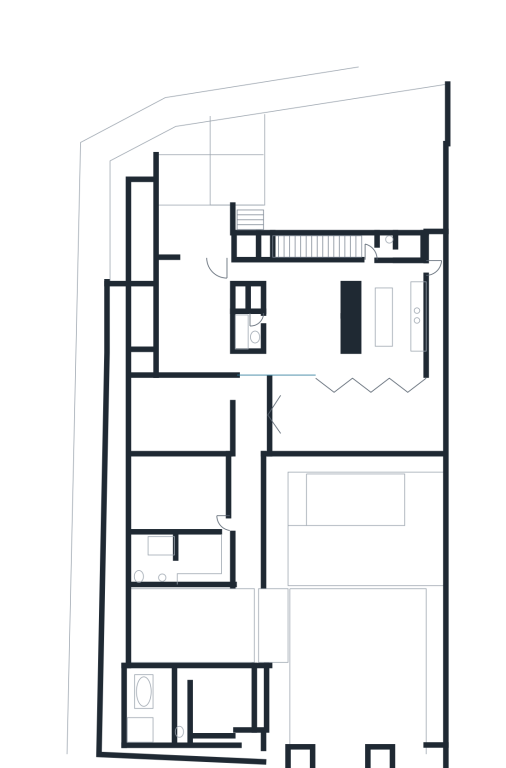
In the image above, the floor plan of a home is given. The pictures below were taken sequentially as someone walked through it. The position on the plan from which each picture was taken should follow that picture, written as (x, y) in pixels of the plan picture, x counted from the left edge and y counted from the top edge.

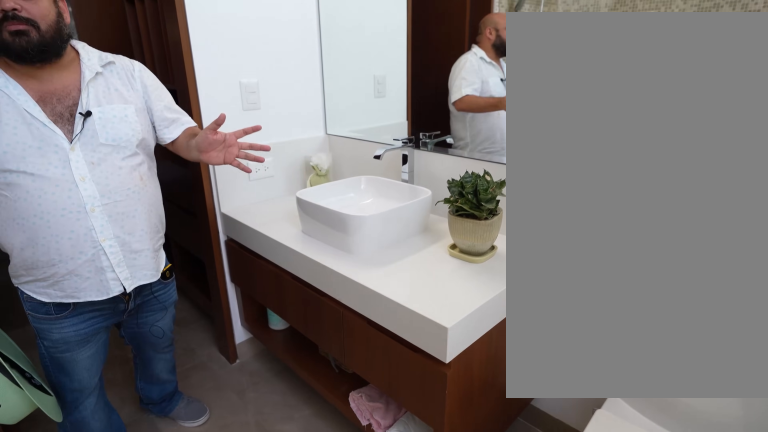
(150, 566)
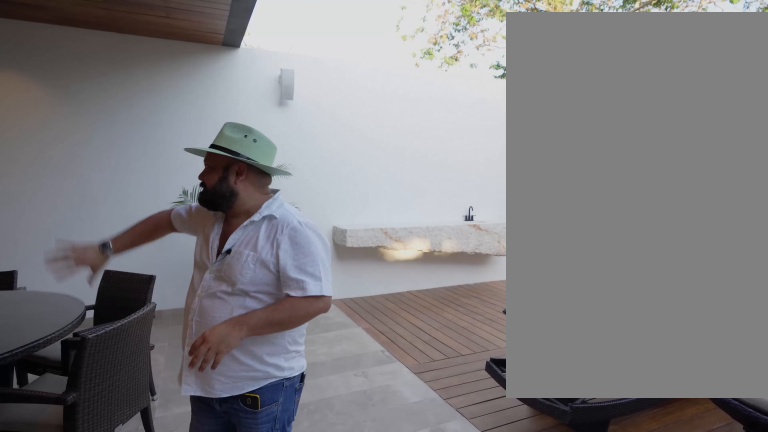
(350, 449)
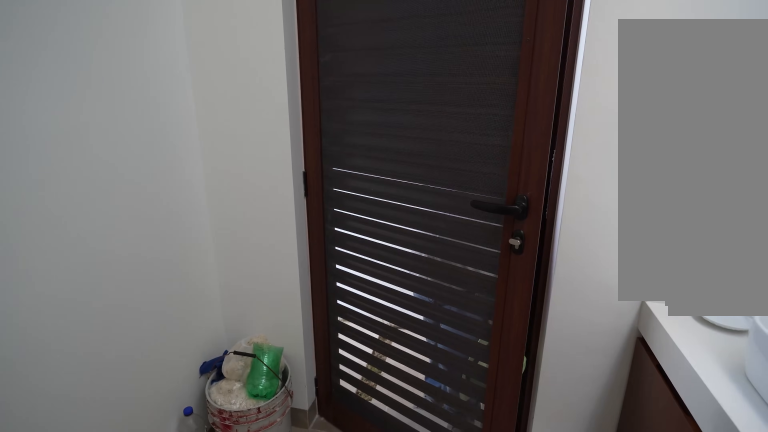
(405, 757)
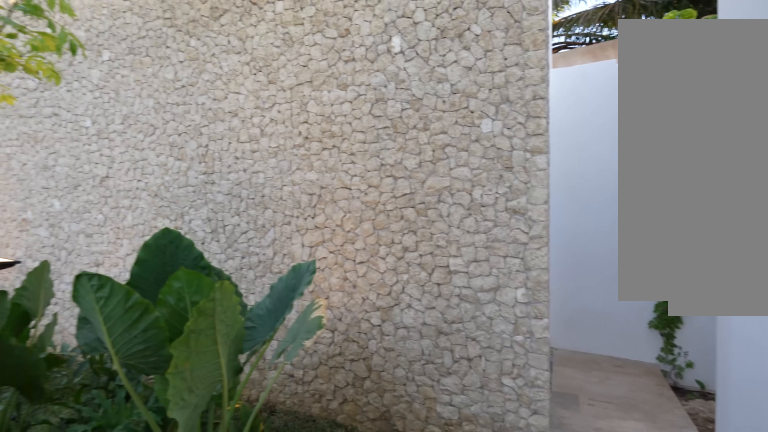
(275, 720)
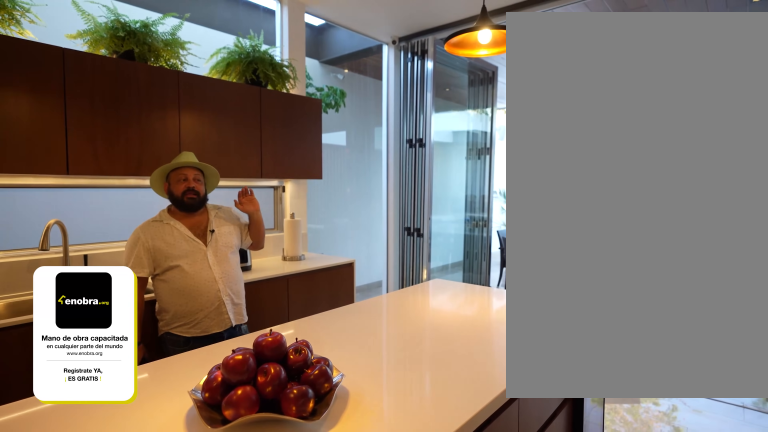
(366, 312)
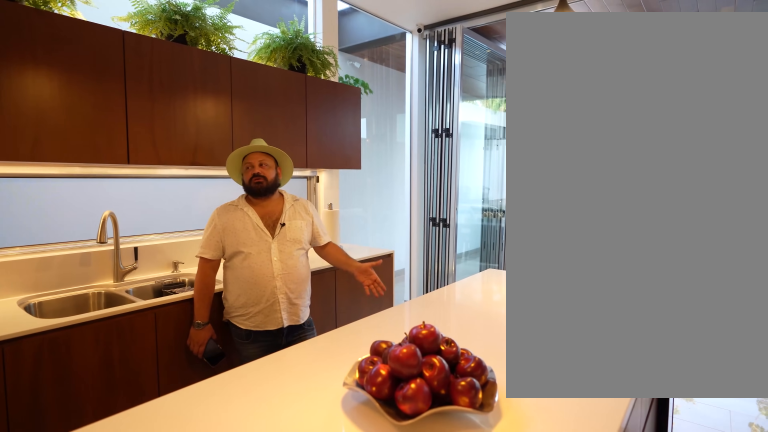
(369, 304)
